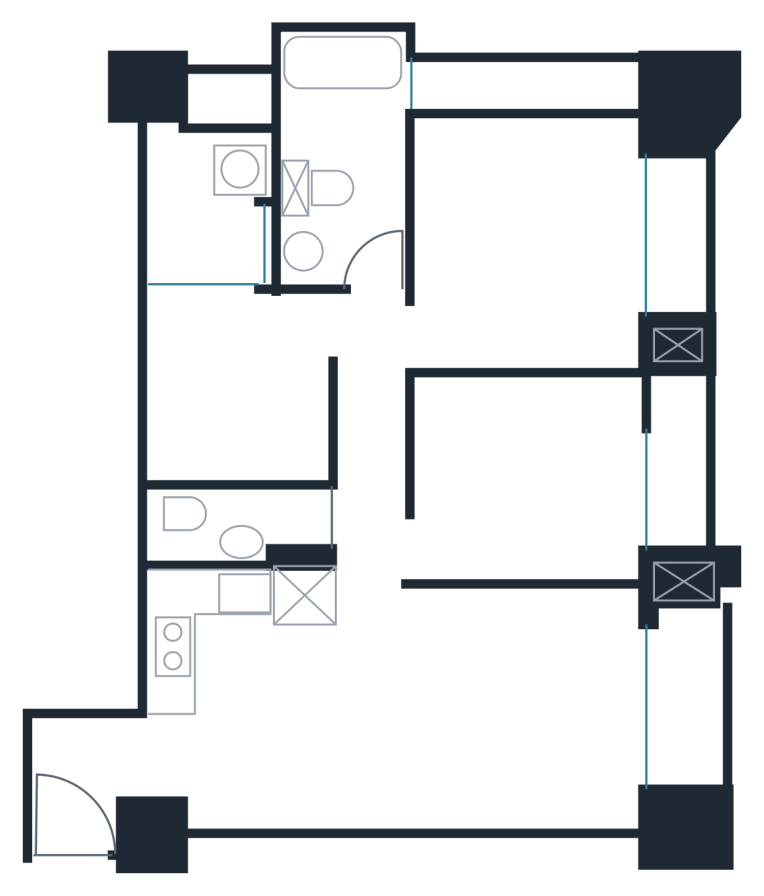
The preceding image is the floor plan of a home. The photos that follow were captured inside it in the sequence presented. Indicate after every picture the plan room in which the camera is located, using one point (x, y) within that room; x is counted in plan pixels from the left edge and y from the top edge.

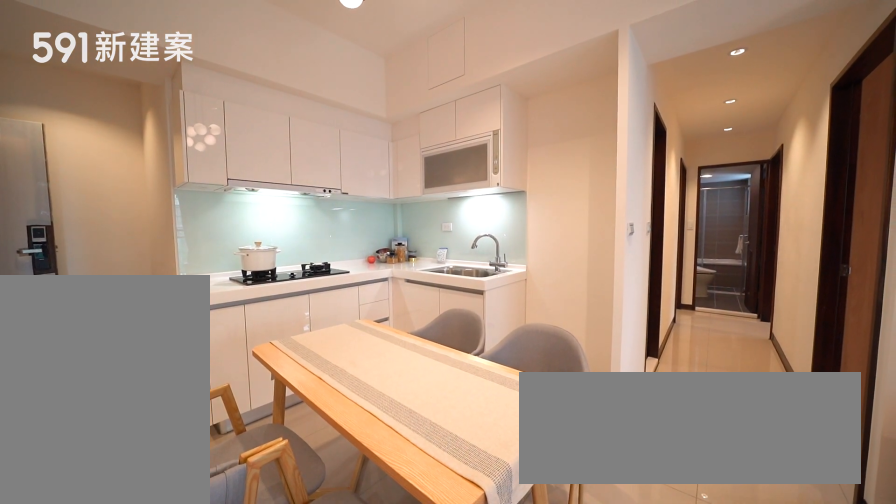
(312, 727)
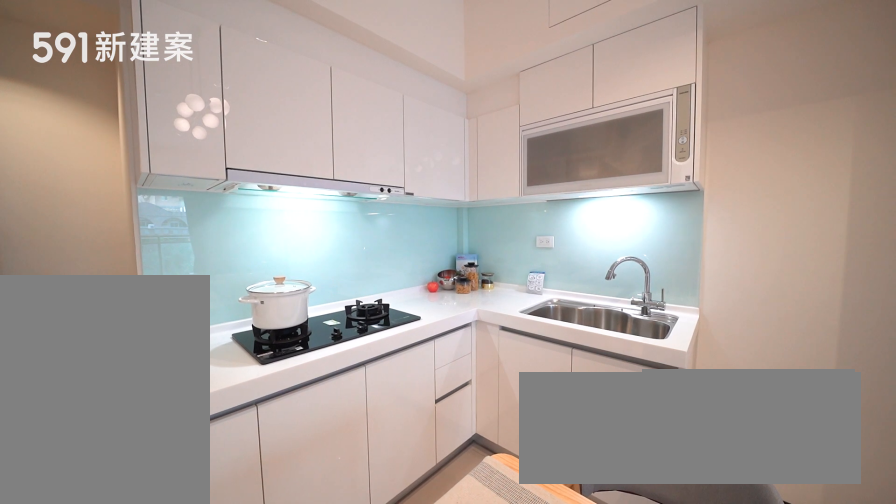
(237, 639)
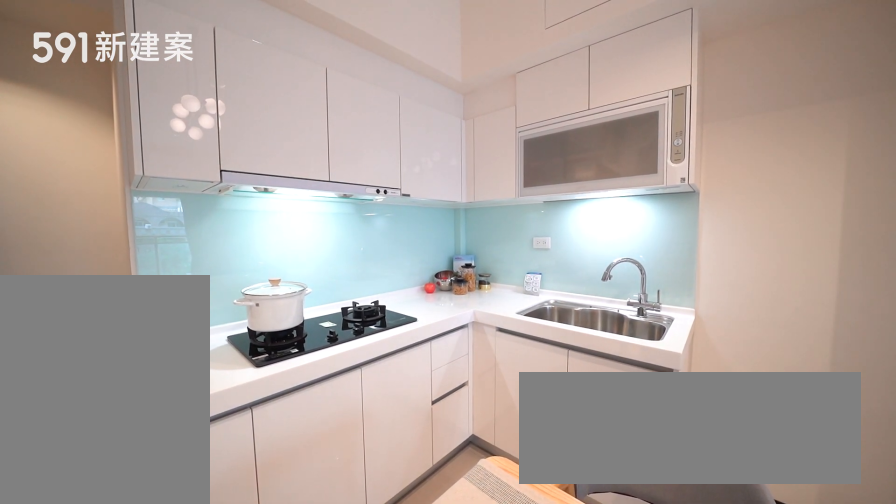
(237, 639)
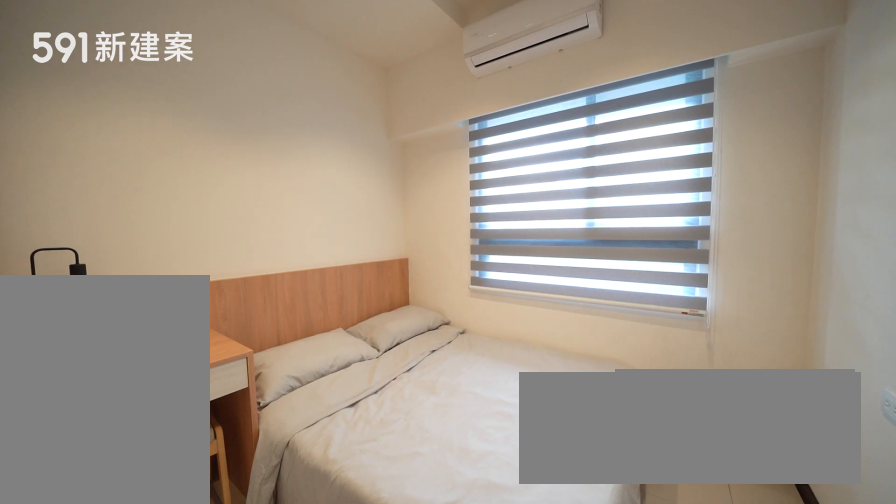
(534, 480)
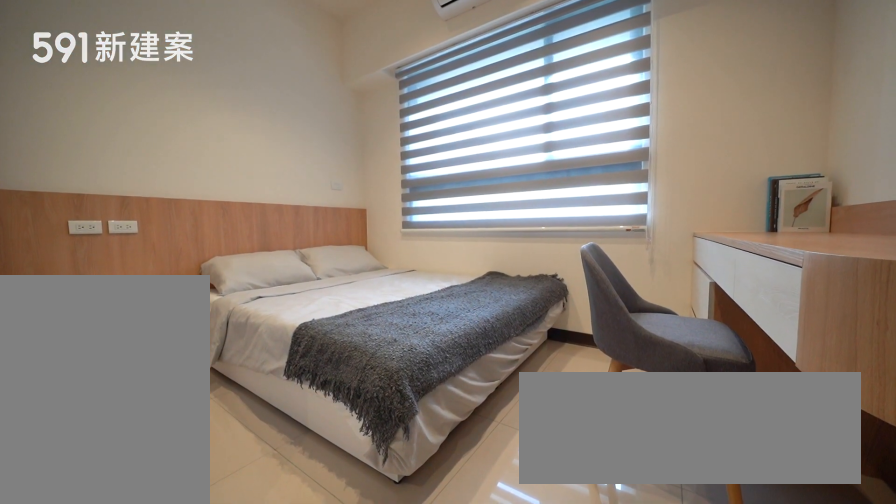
(531, 237)
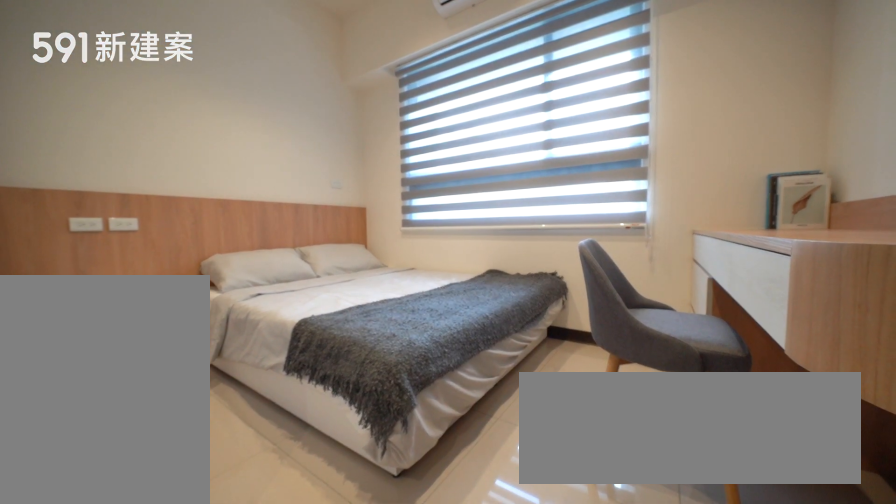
(531, 237)
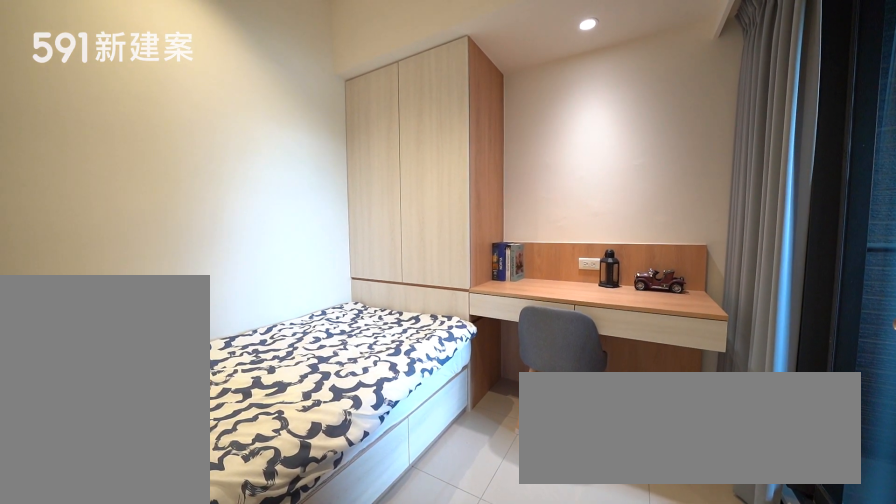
(238, 392)
